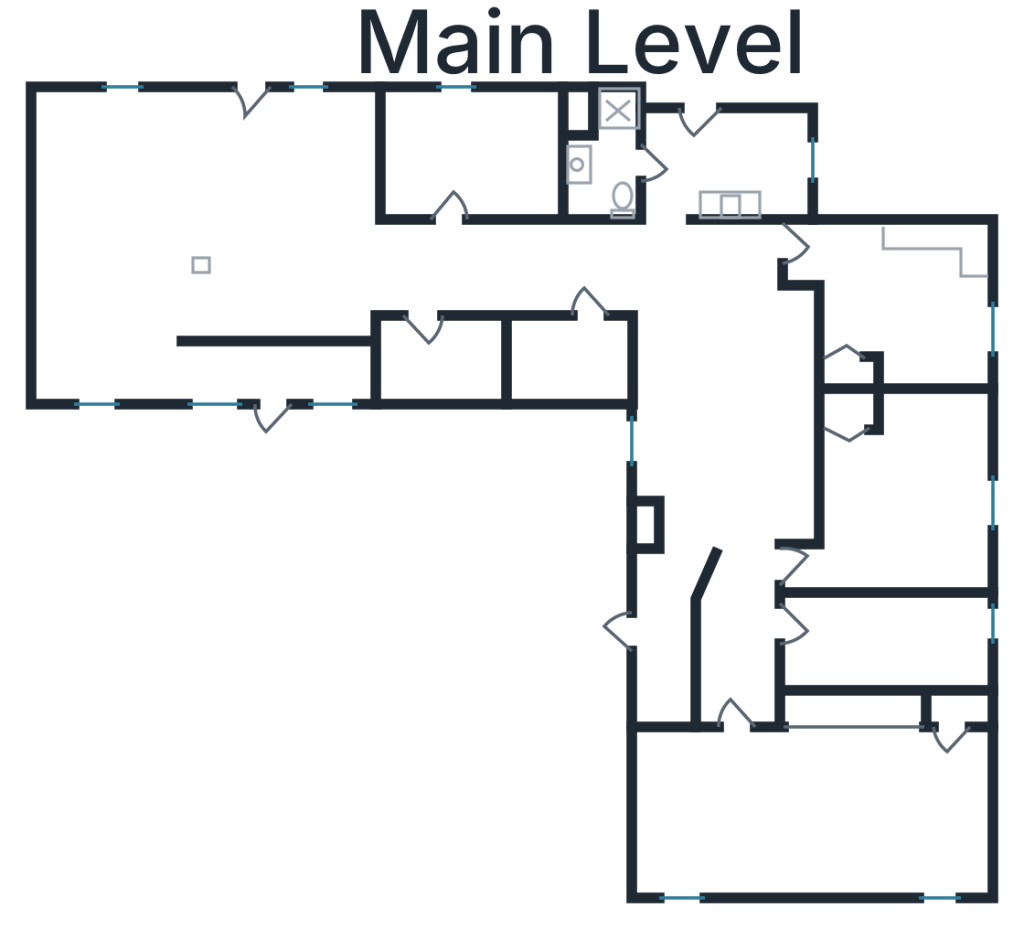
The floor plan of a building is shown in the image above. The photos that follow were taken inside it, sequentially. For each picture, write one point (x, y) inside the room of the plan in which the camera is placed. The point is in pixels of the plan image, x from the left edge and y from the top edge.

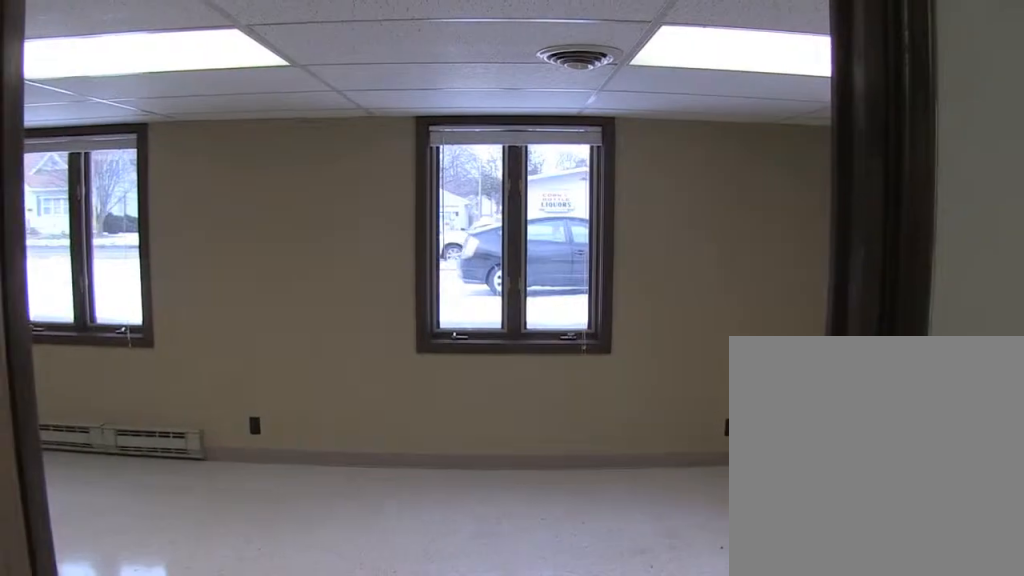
(805, 810)
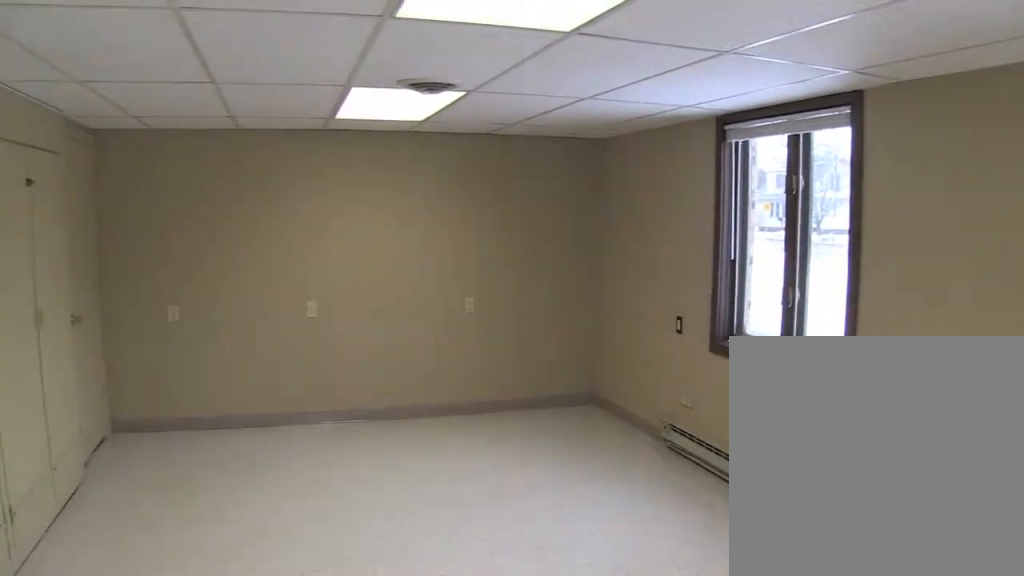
(805, 810)
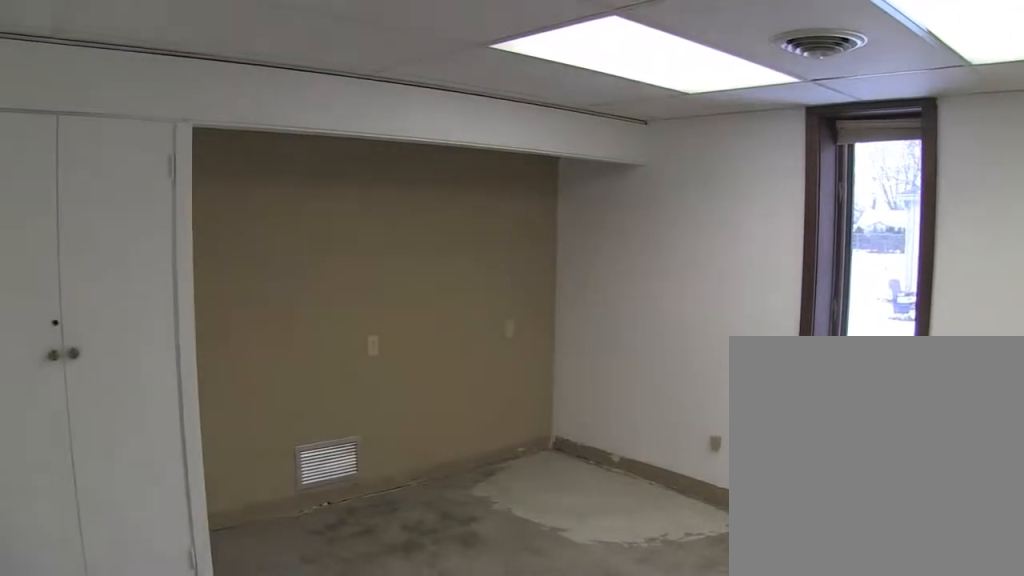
(899, 501)
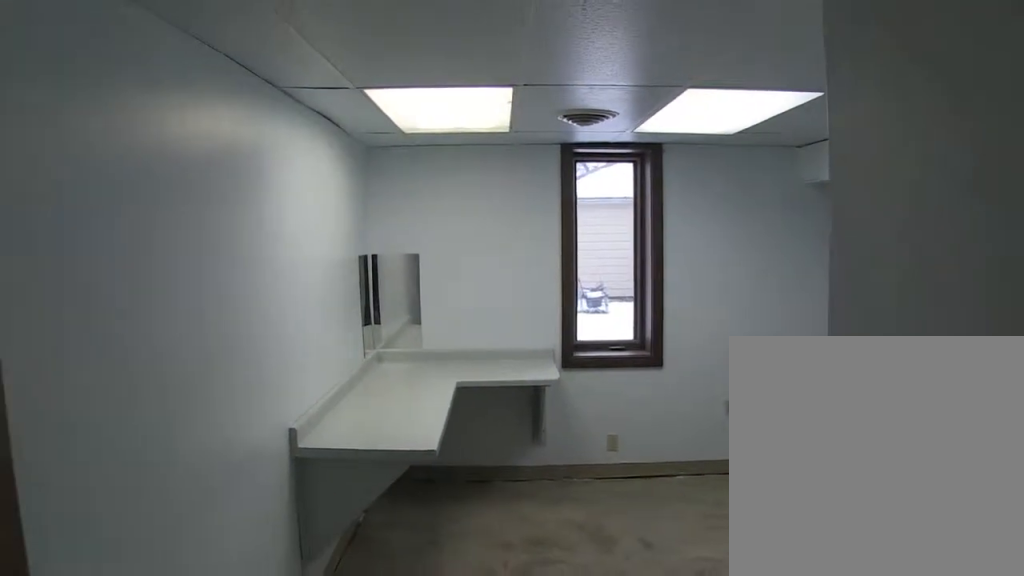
(895, 294)
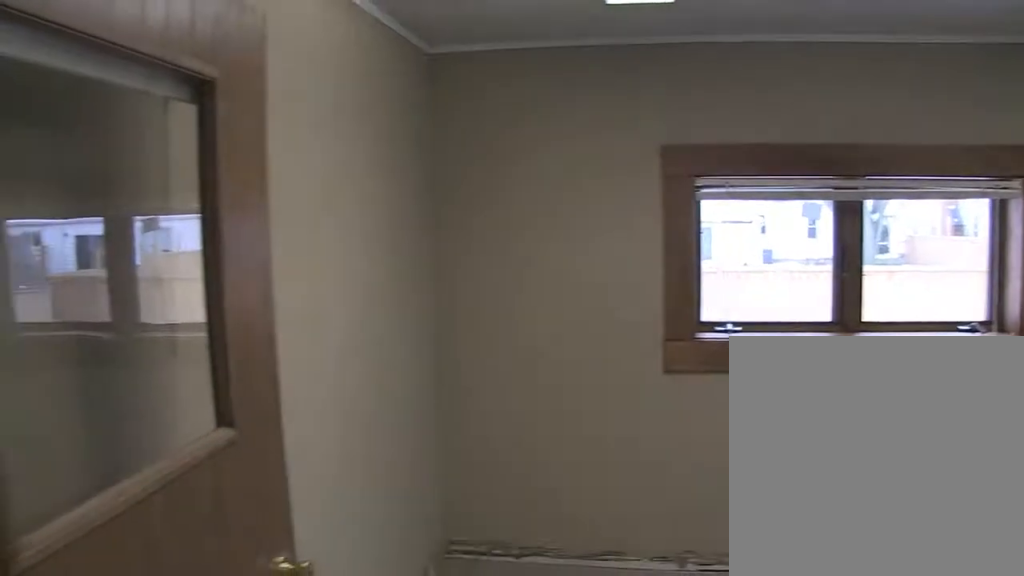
(472, 153)
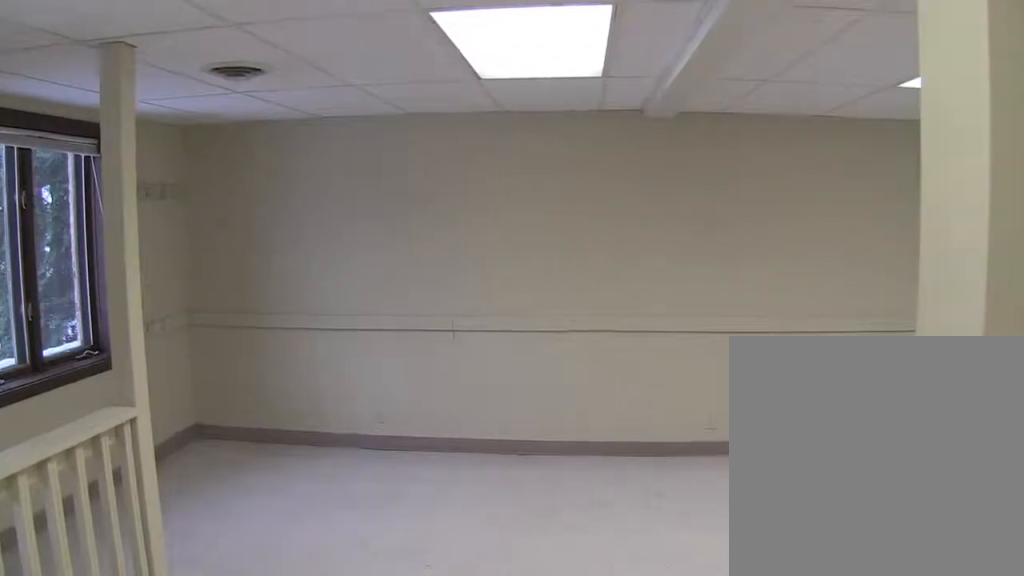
(195, 230)
